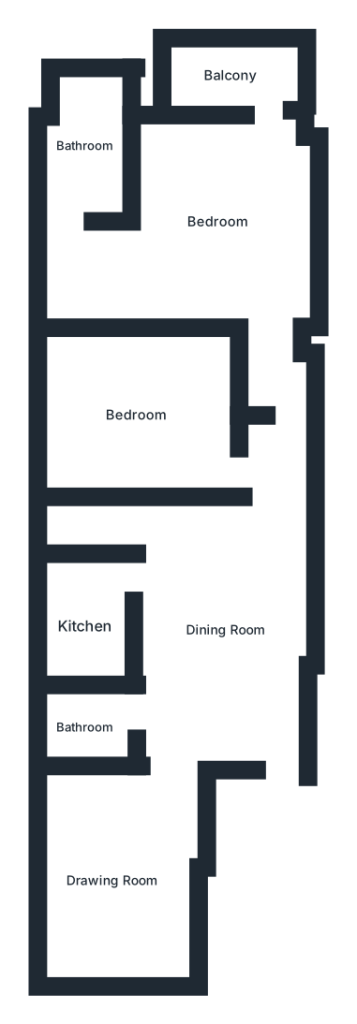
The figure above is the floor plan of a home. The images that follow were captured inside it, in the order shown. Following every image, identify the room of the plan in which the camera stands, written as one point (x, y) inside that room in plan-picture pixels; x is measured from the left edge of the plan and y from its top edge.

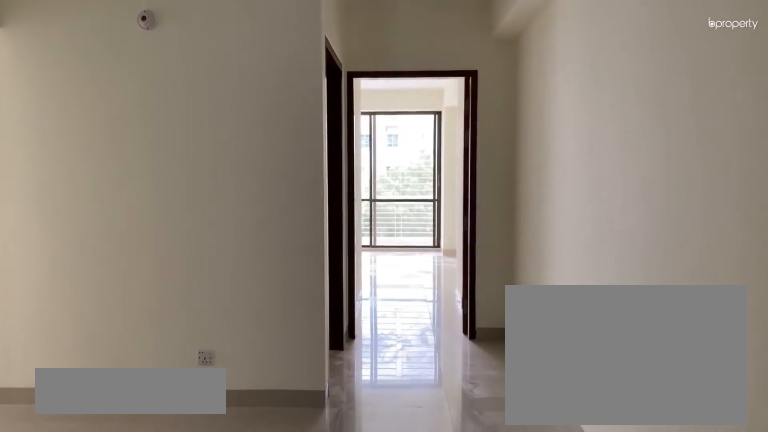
(224, 621)
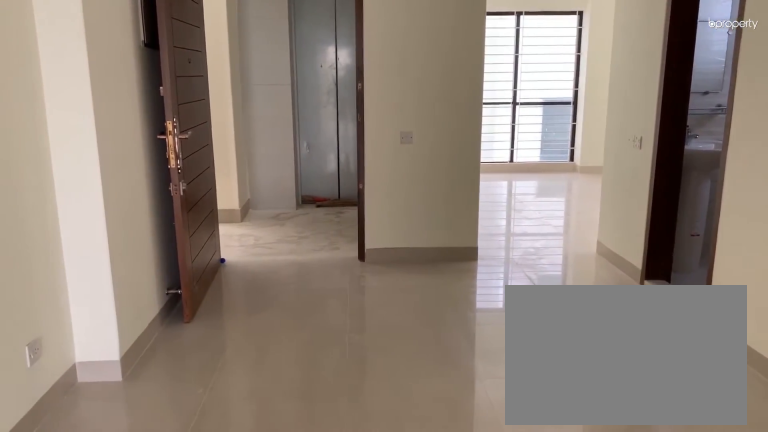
(224, 621)
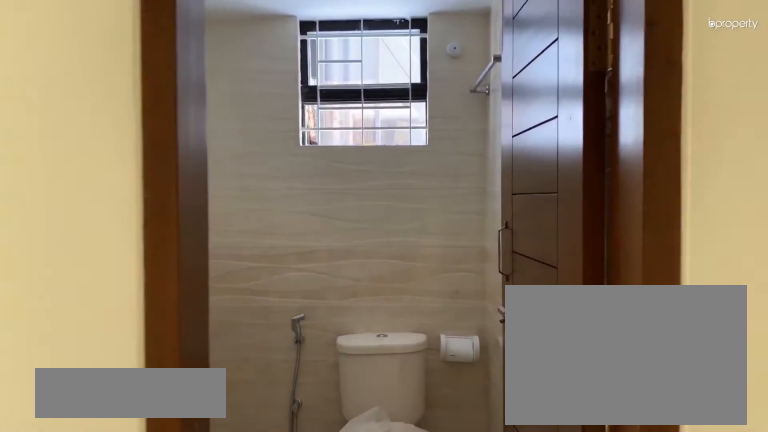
(87, 725)
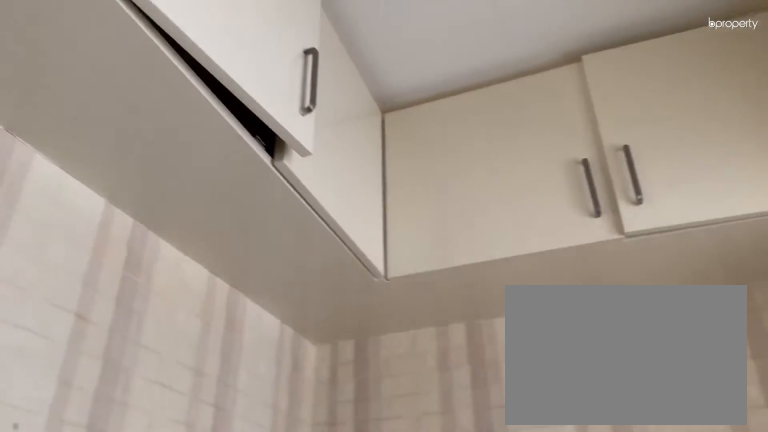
(85, 621)
